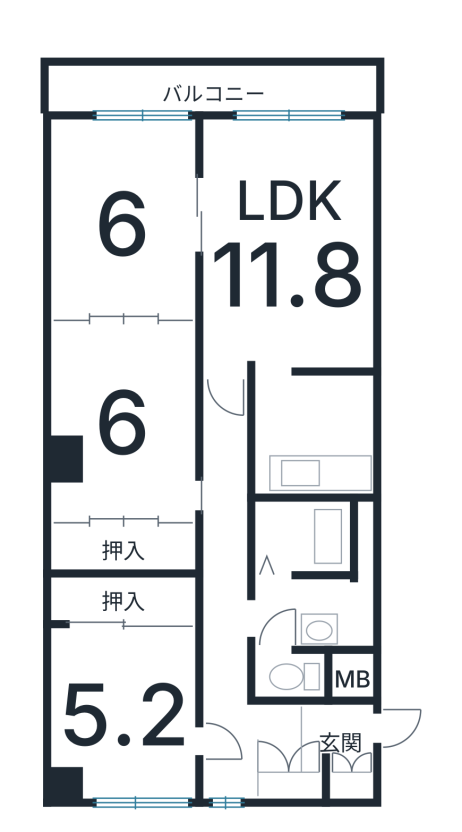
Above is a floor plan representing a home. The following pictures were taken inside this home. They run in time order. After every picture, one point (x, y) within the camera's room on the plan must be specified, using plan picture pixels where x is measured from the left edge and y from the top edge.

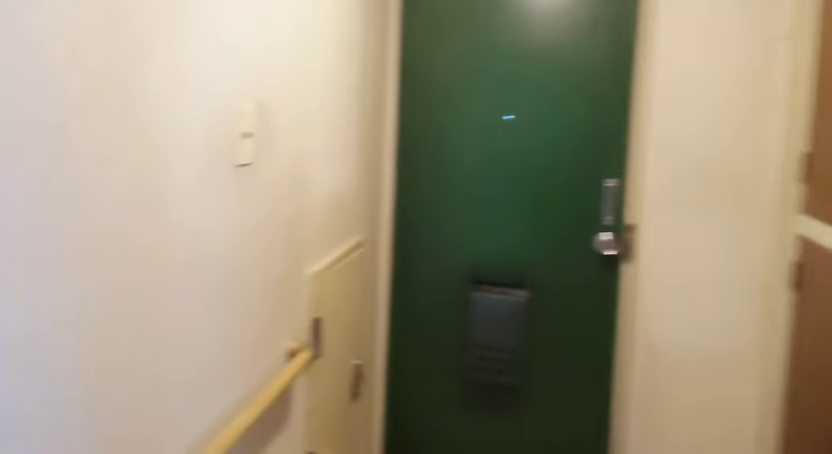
(304, 760)
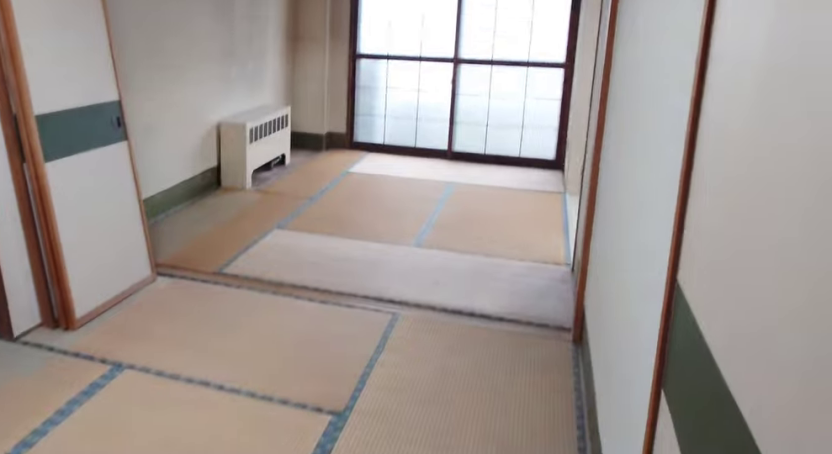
(112, 448)
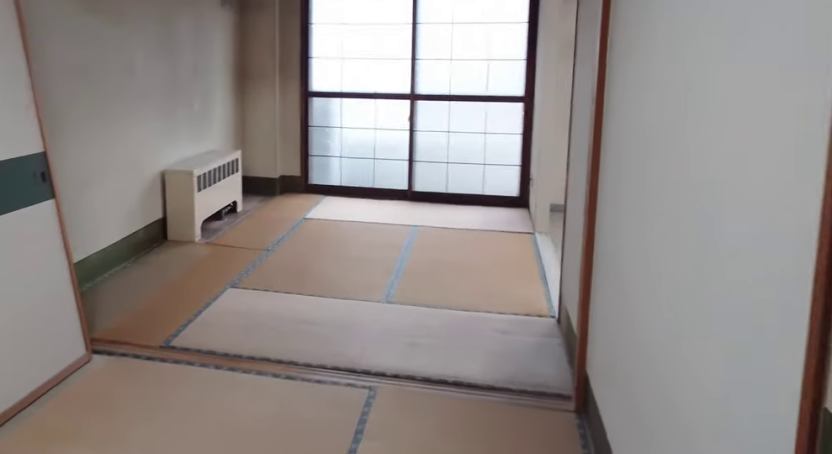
(112, 448)
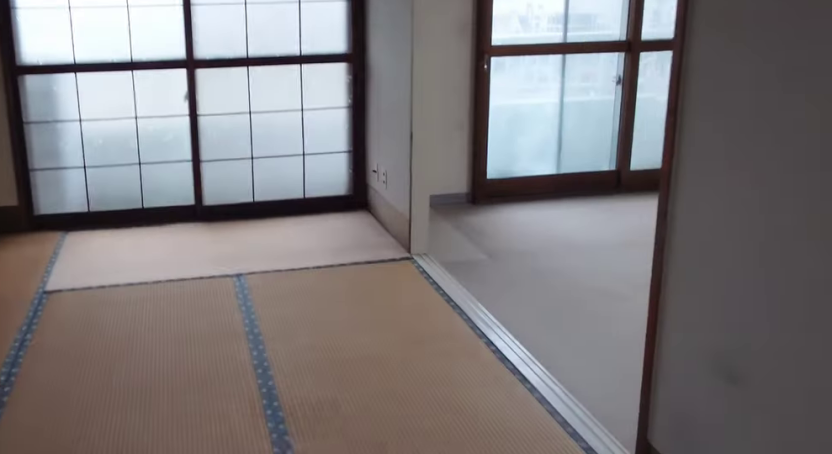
(118, 230)
